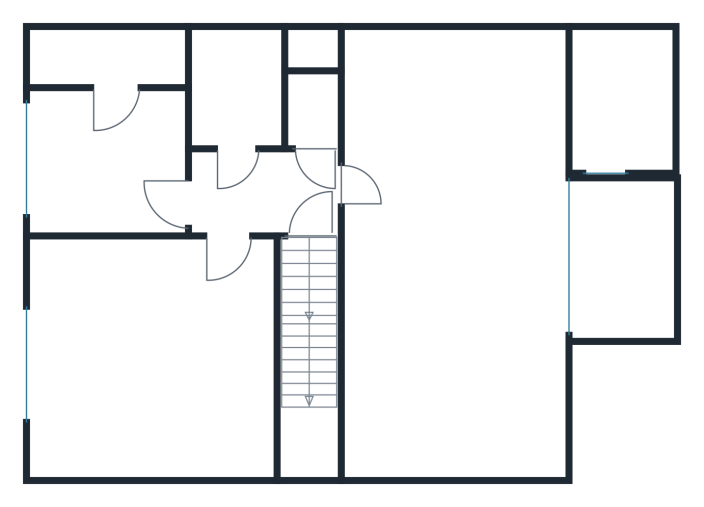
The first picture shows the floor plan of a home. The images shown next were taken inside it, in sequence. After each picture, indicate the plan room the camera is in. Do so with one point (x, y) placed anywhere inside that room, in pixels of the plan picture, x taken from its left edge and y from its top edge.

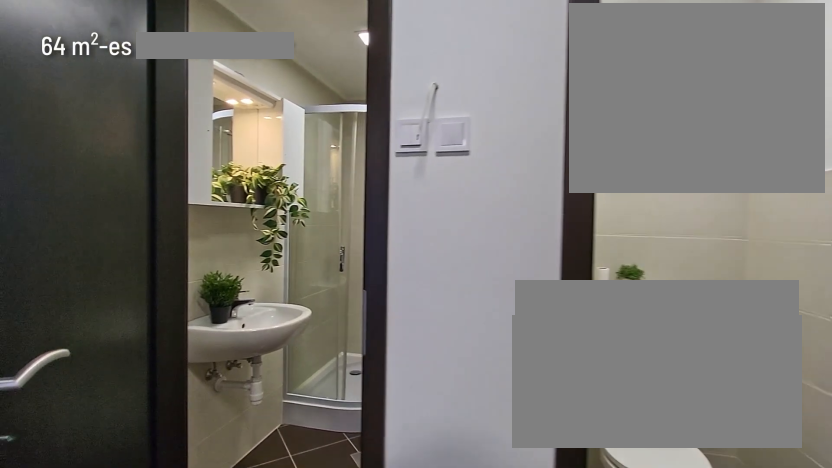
(268, 190)
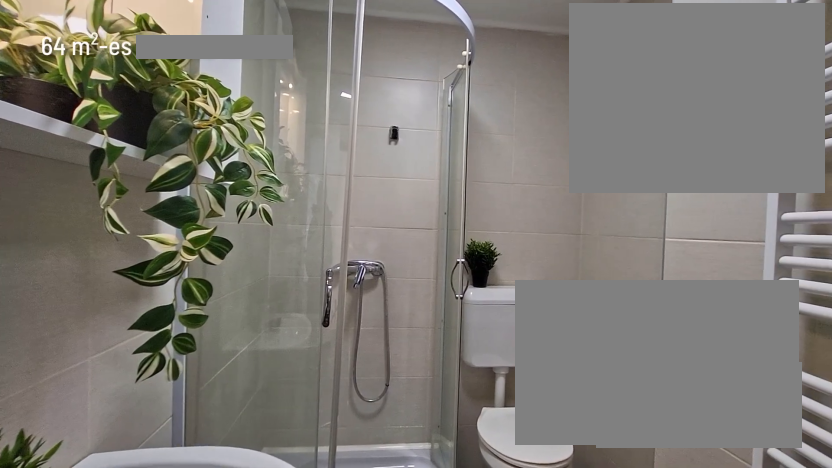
(235, 92)
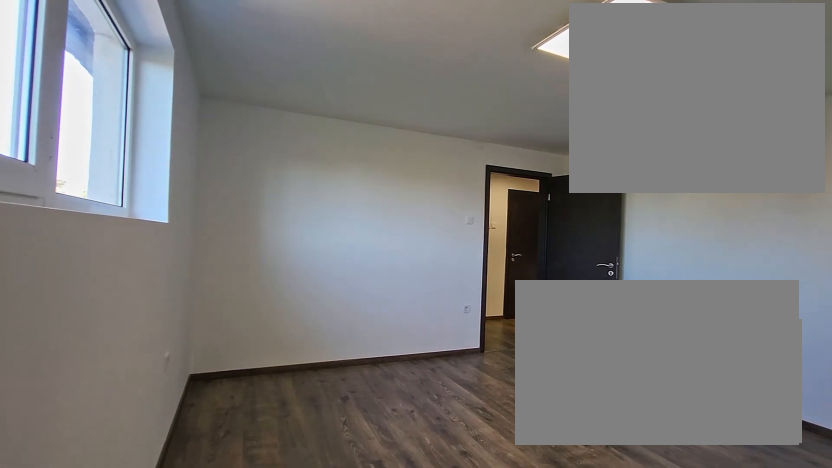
(158, 362)
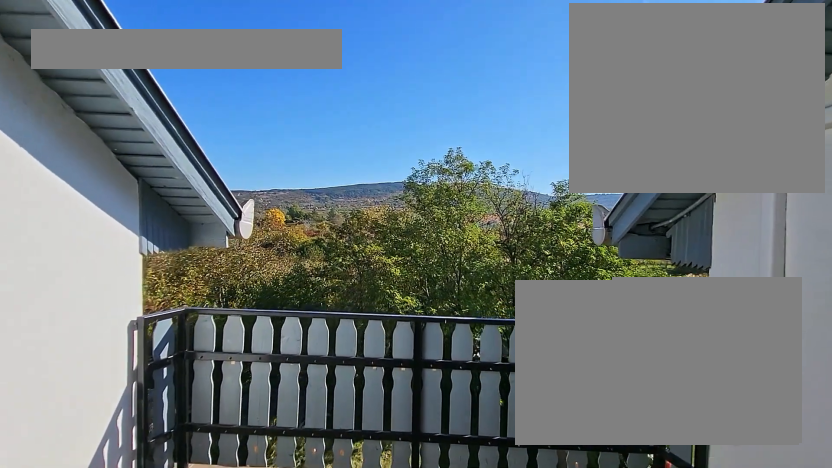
(629, 264)
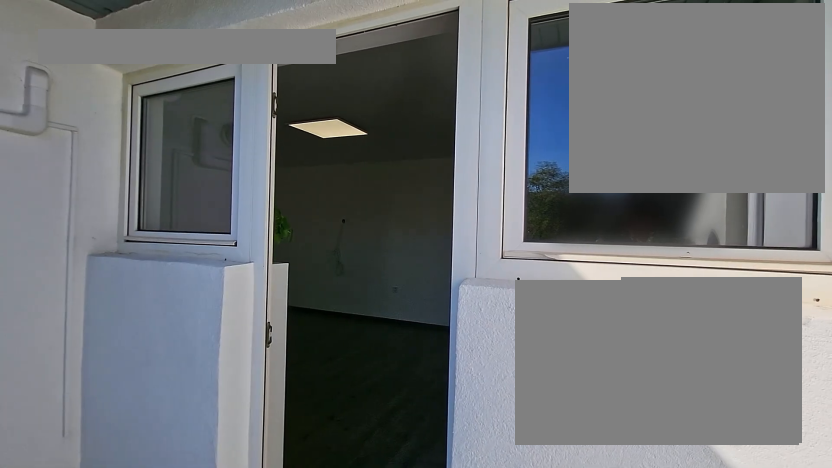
(629, 264)
